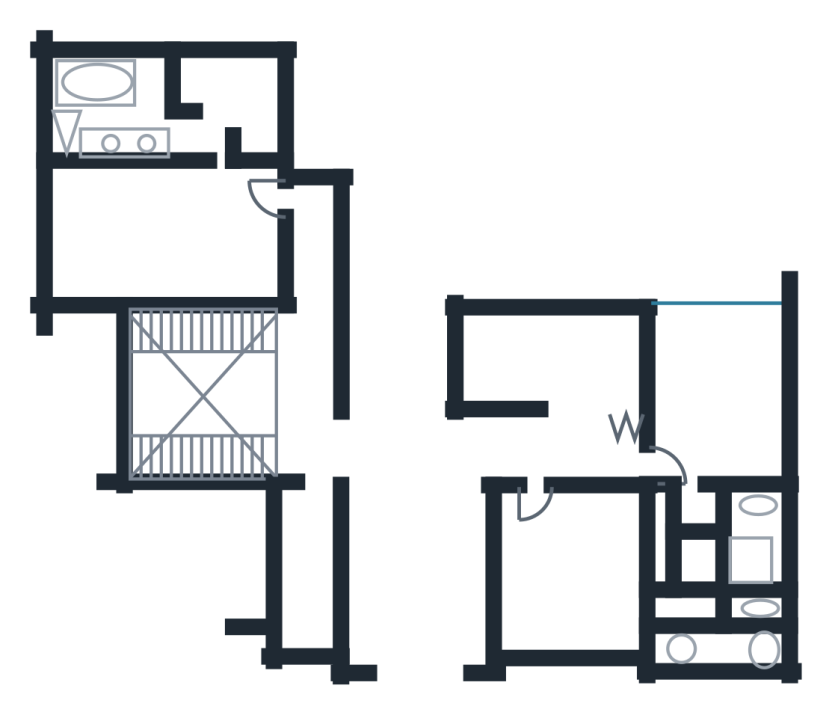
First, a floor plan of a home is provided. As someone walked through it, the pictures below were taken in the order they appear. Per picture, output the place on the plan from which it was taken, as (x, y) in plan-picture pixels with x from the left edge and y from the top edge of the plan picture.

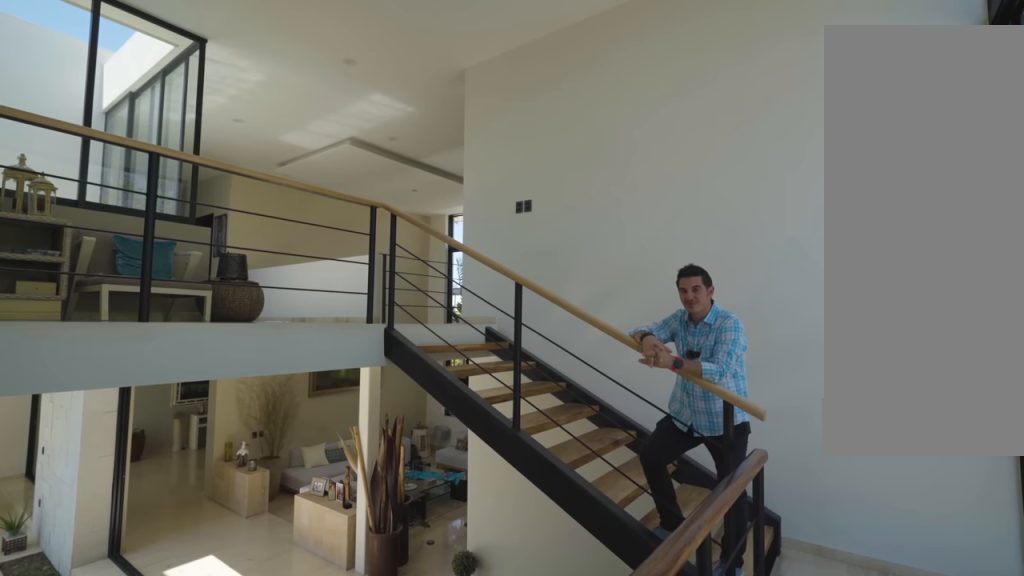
(148, 369)
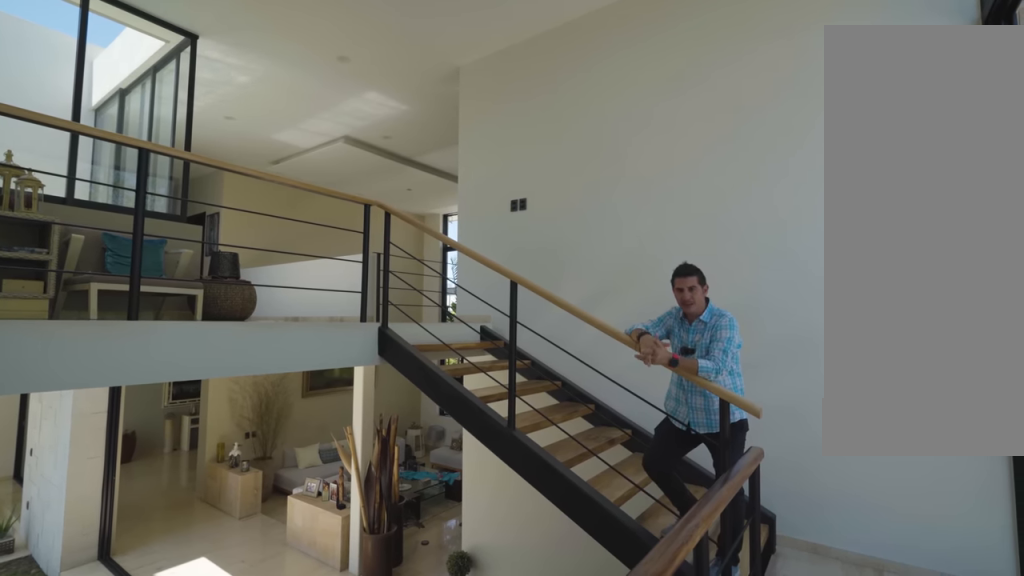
(150, 339)
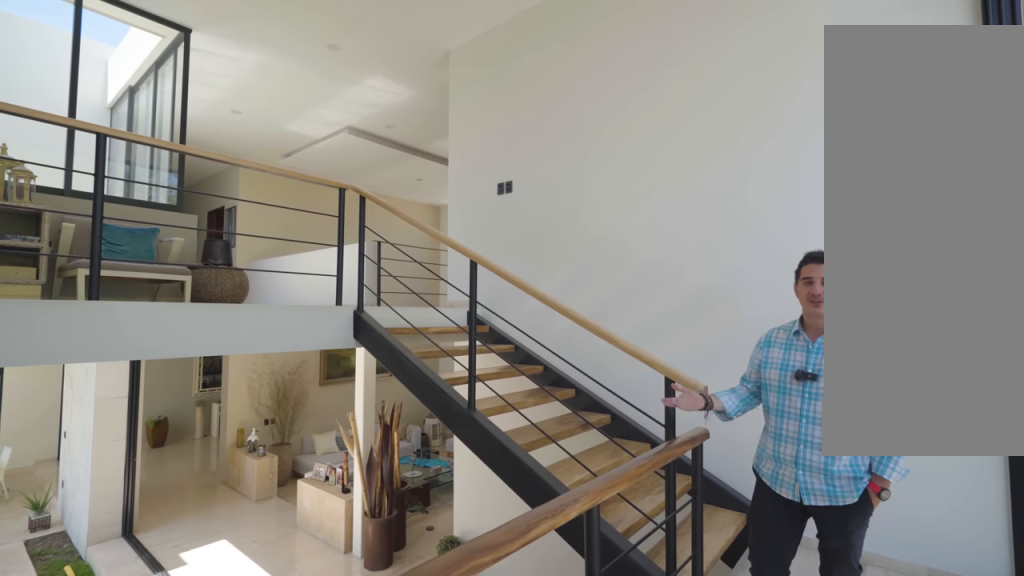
(151, 342)
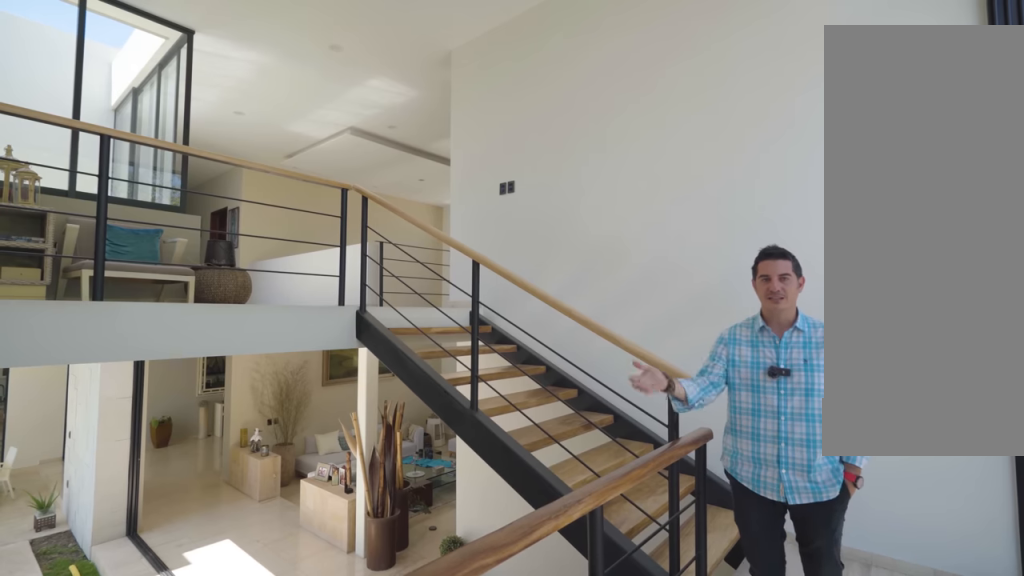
(151, 342)
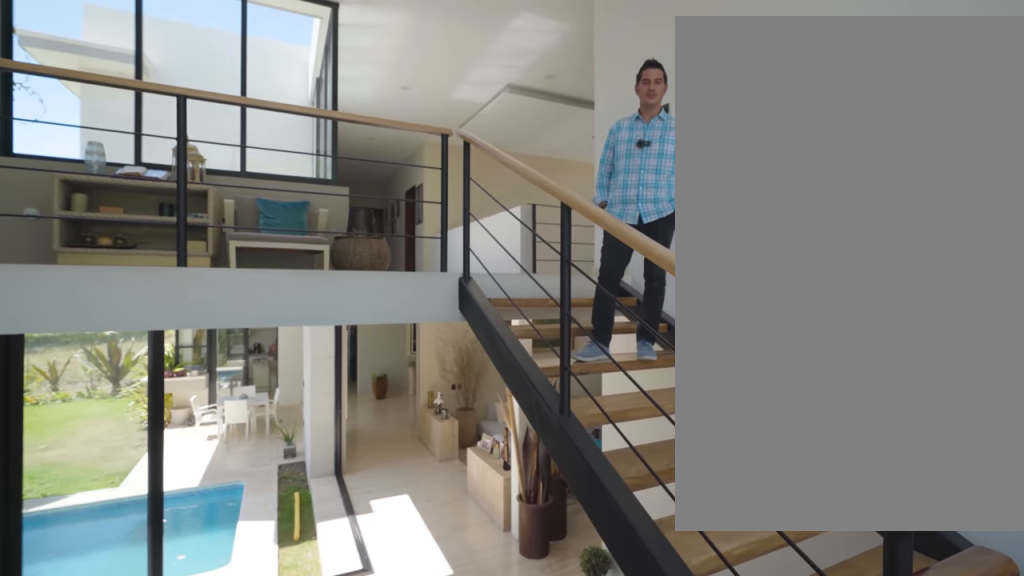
(147, 457)
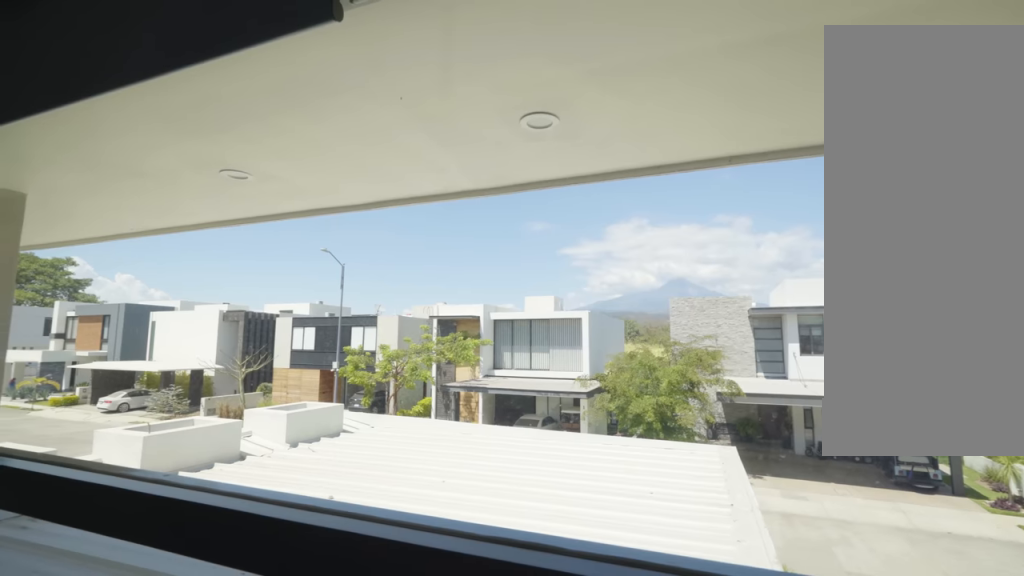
(574, 635)
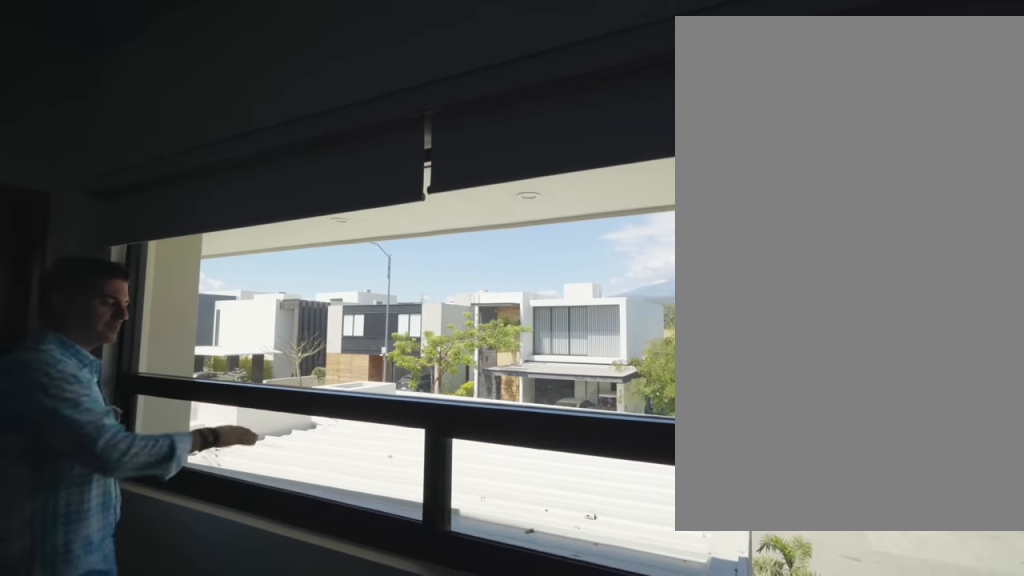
(571, 635)
